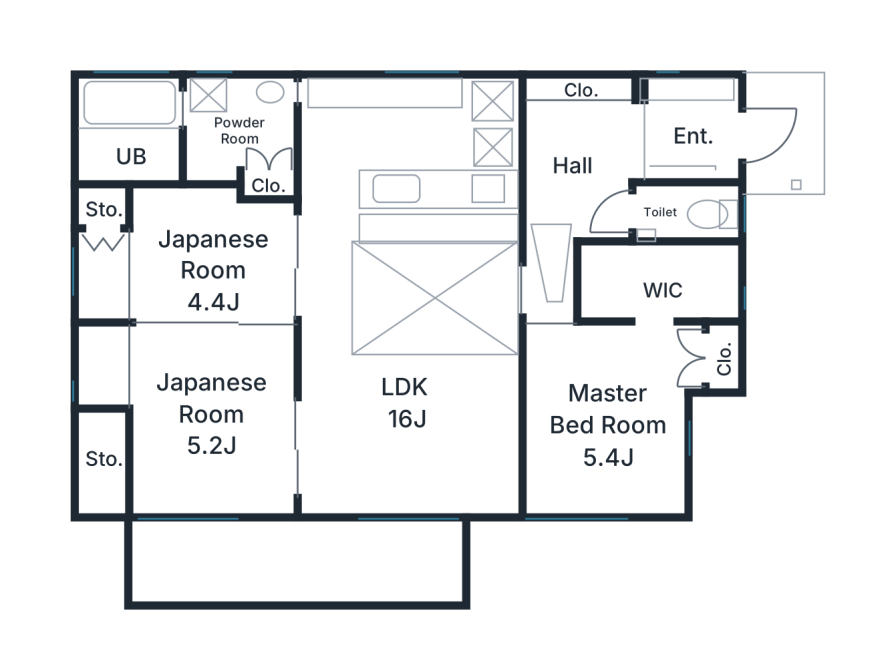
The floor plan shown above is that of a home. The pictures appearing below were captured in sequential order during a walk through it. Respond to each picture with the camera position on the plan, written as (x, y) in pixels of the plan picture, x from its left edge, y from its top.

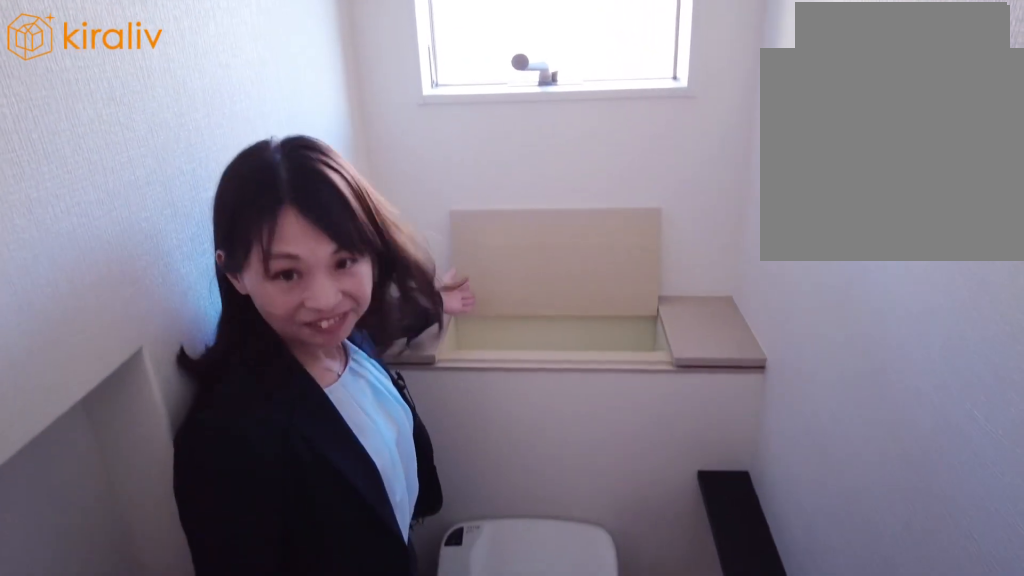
(631, 225)
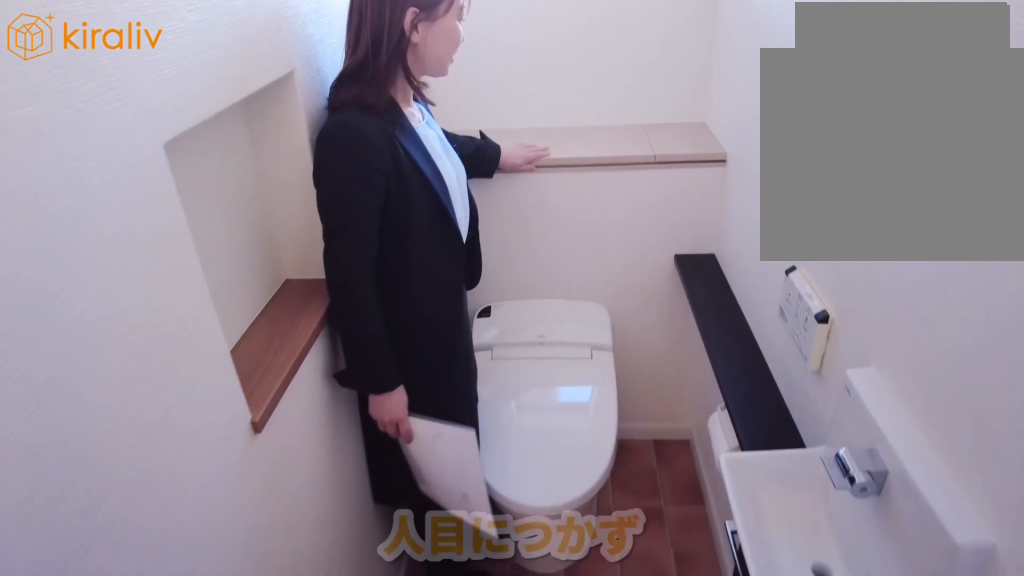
(627, 227)
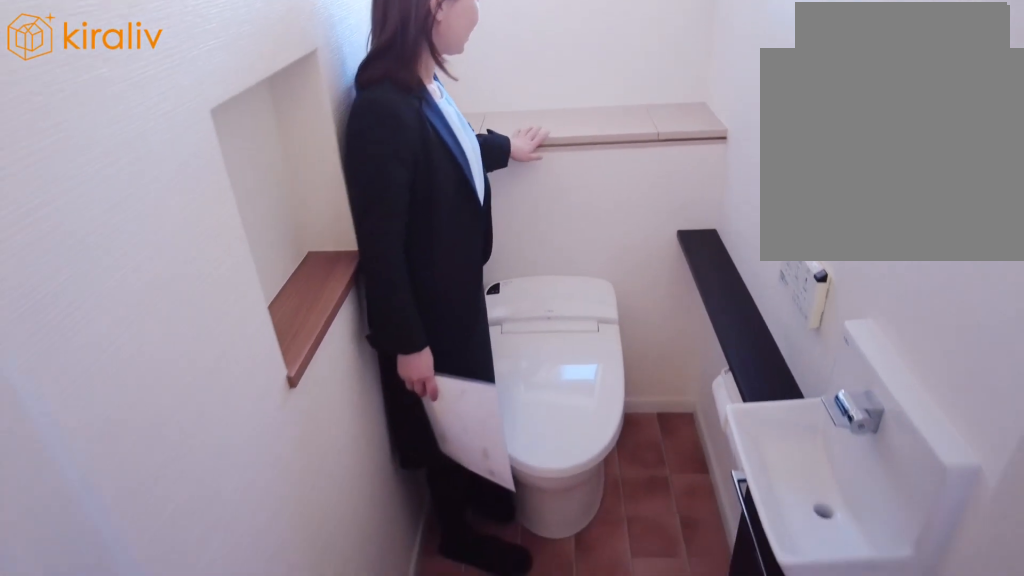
(626, 227)
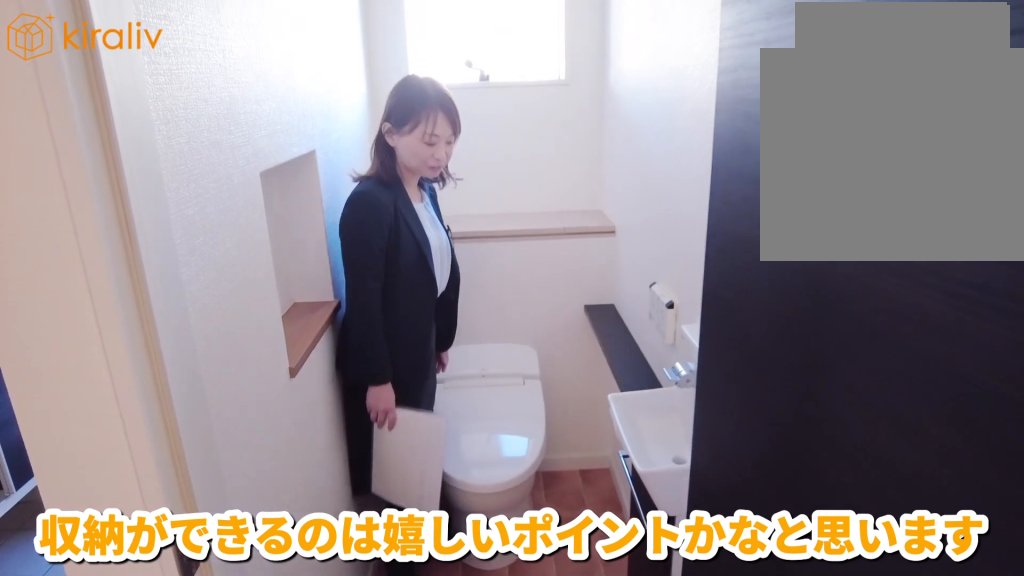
(622, 225)
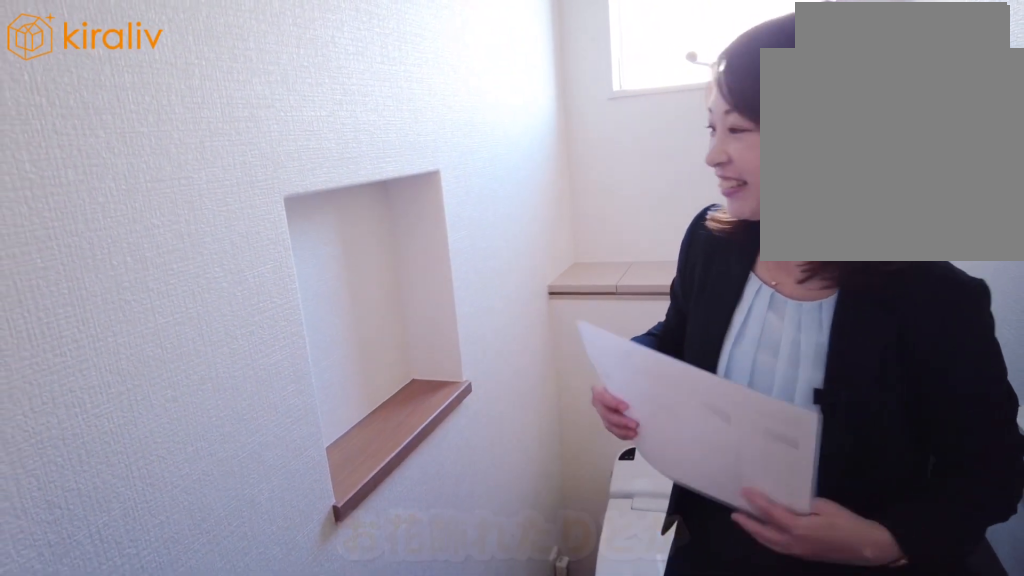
(609, 225)
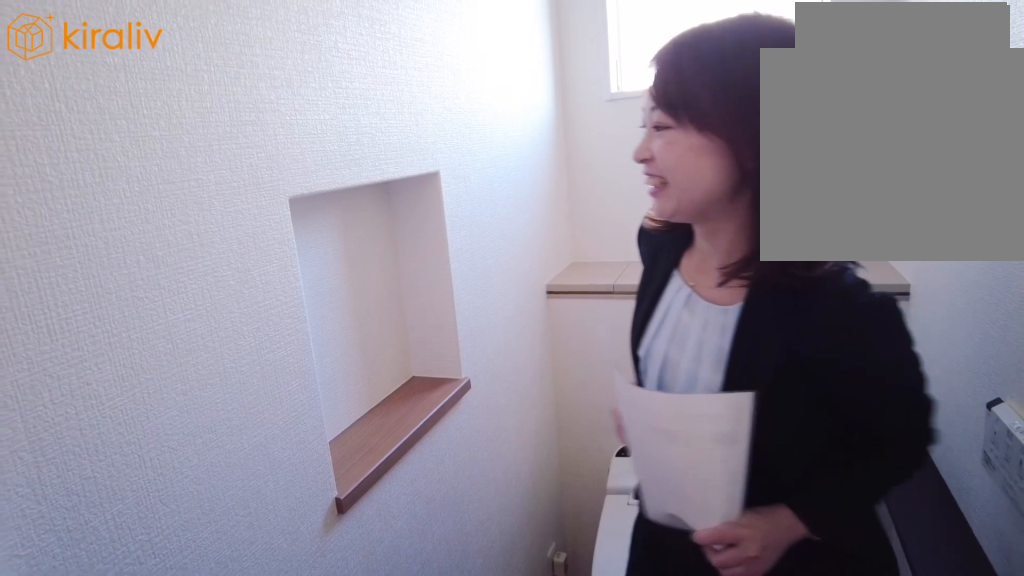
(608, 227)
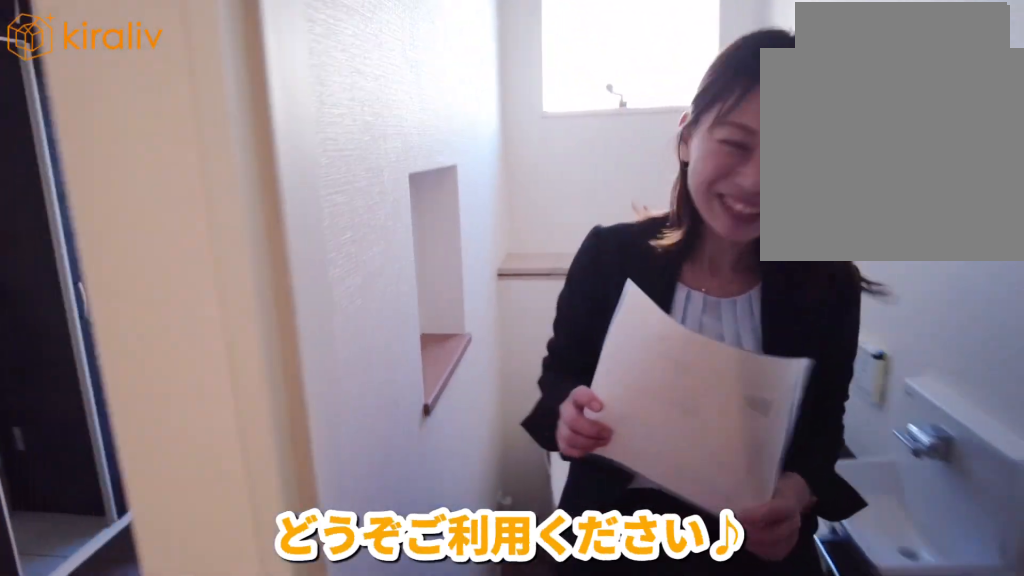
(602, 227)
